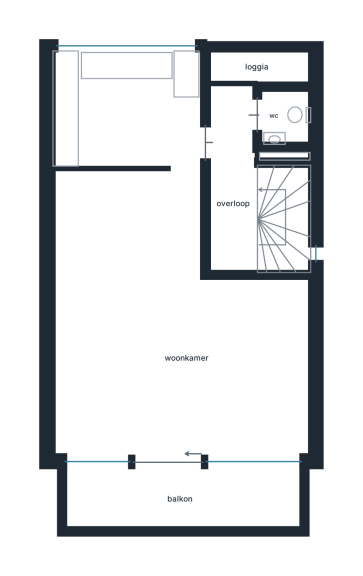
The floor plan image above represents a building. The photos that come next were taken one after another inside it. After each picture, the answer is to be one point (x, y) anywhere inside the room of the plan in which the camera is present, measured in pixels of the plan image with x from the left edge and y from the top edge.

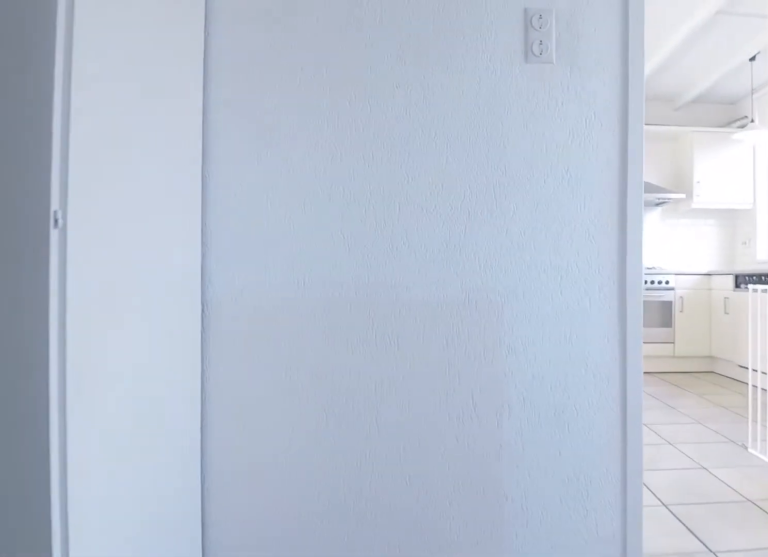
(232, 181)
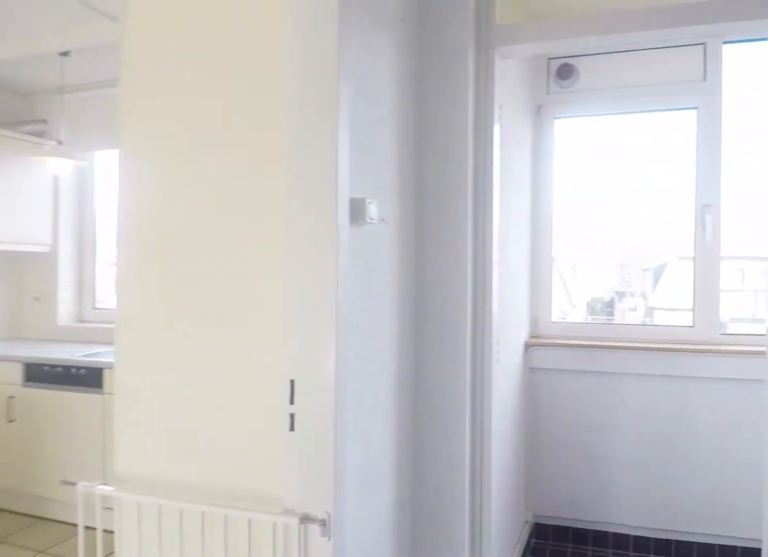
(232, 181)
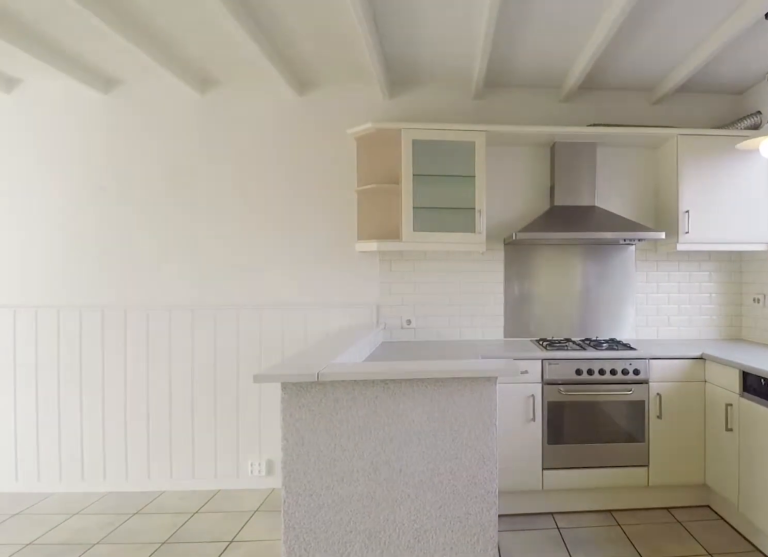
(111, 84)
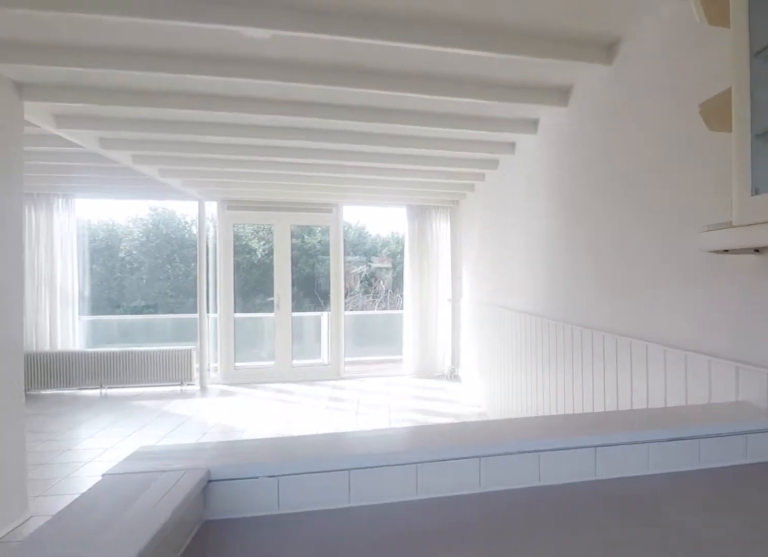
(111, 84)
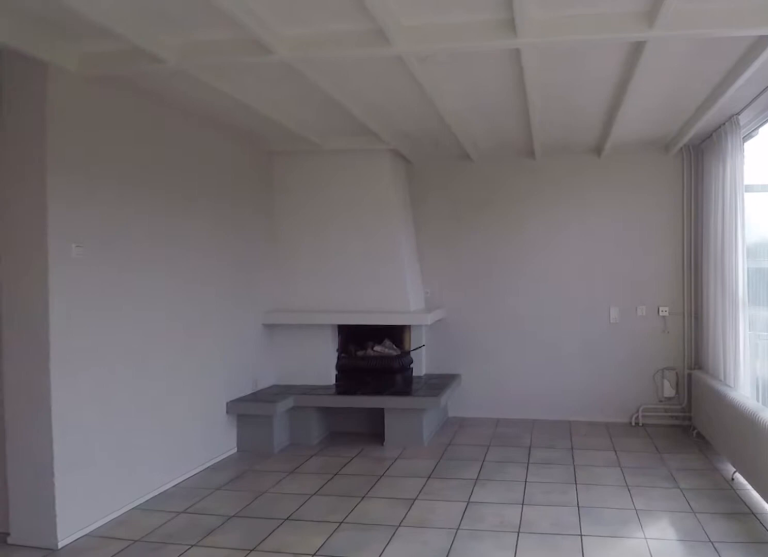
(265, 372)
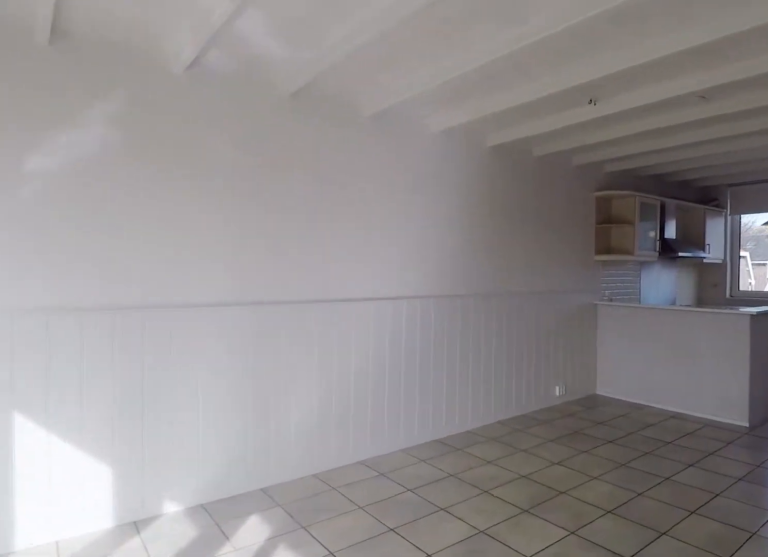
(165, 327)
